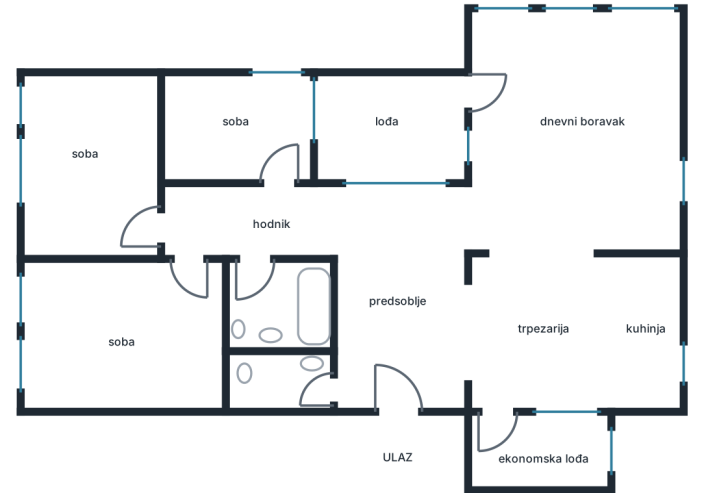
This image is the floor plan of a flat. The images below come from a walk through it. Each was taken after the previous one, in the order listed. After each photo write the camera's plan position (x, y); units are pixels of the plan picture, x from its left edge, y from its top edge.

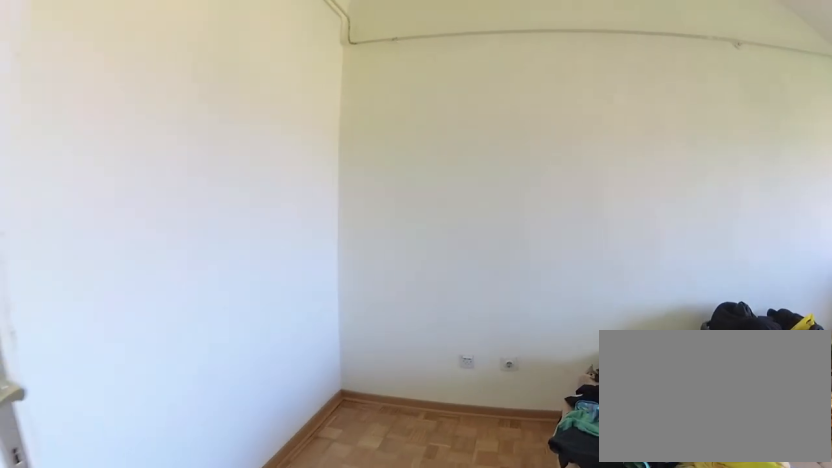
(188, 272)
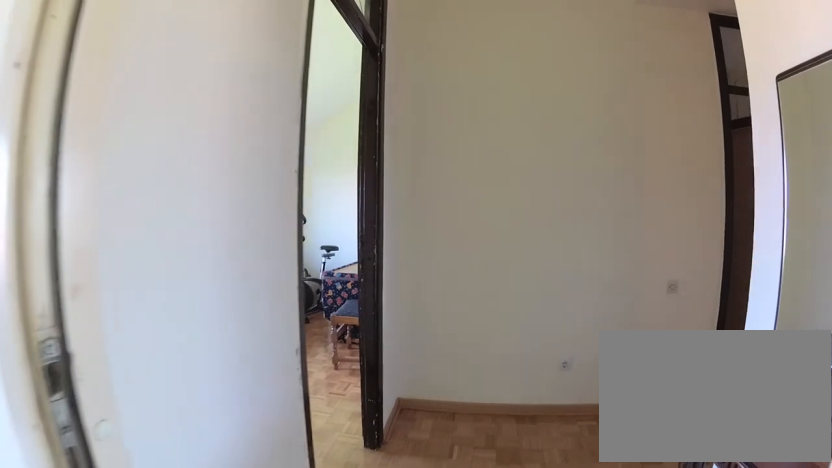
(186, 314)
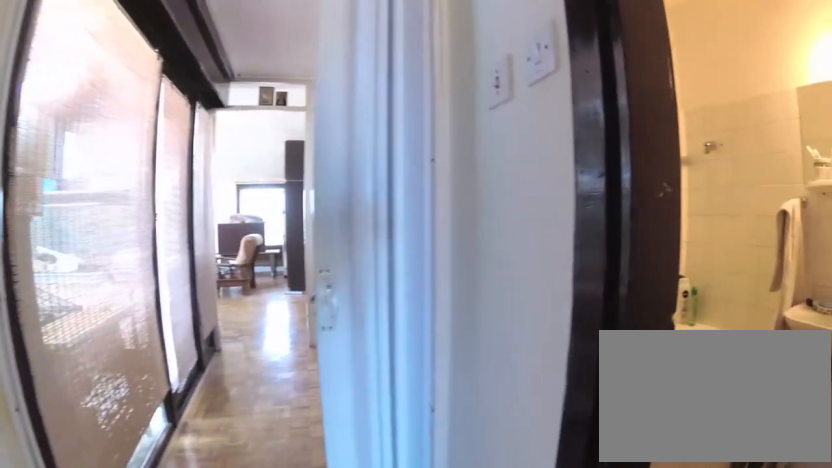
(208, 227)
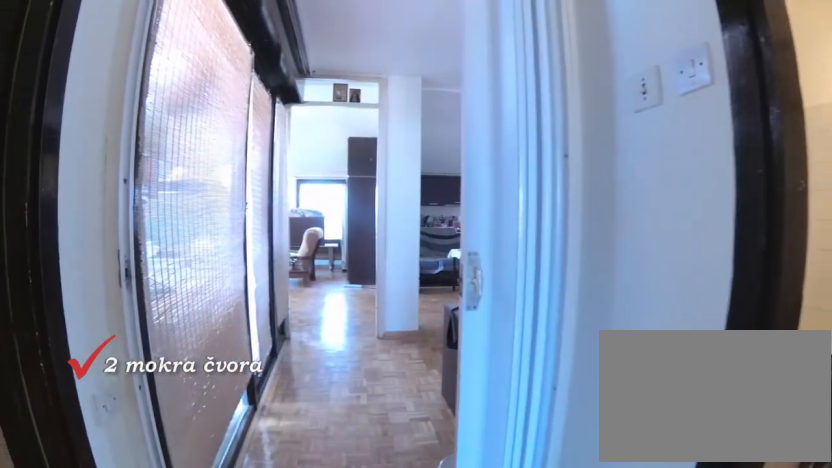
(221, 229)
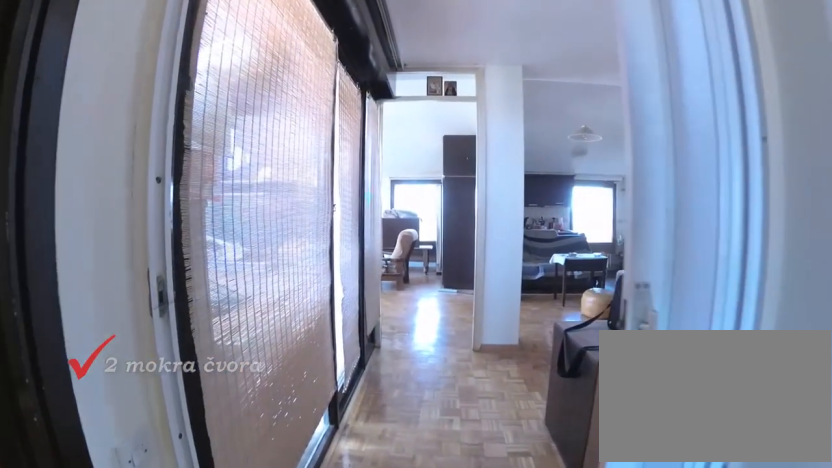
(244, 222)
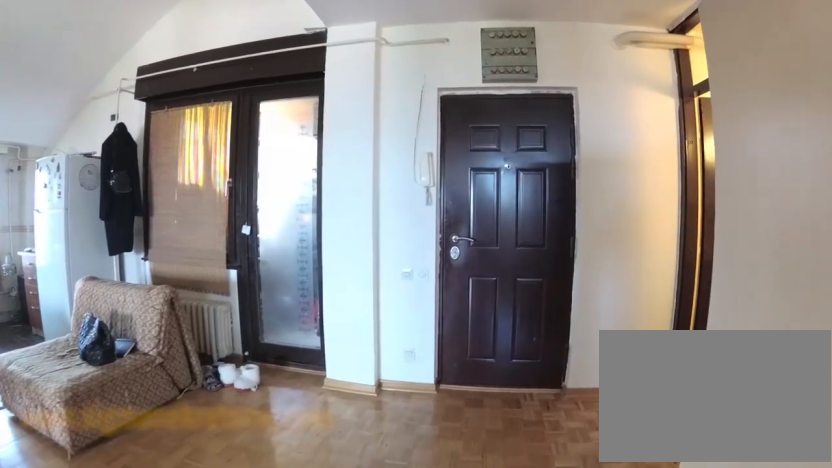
(389, 290)
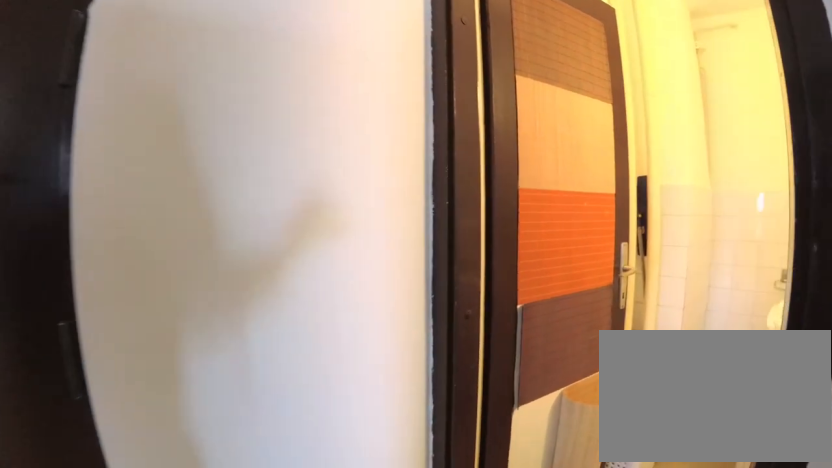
(399, 346)
